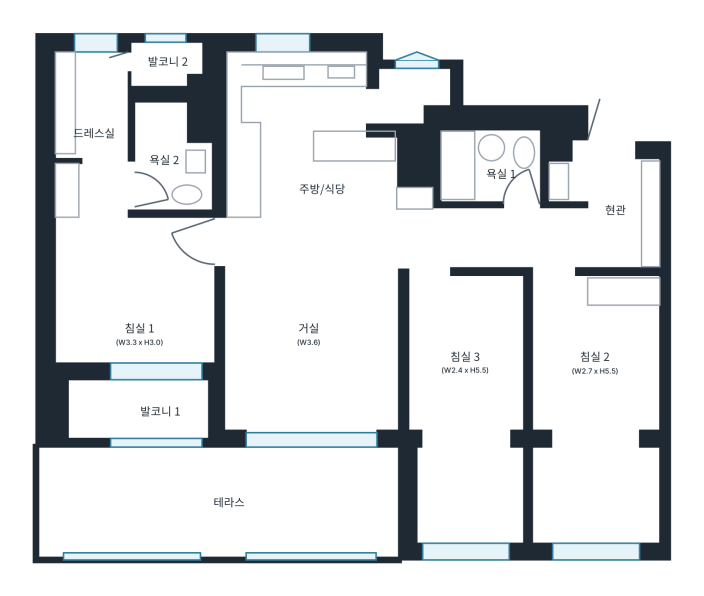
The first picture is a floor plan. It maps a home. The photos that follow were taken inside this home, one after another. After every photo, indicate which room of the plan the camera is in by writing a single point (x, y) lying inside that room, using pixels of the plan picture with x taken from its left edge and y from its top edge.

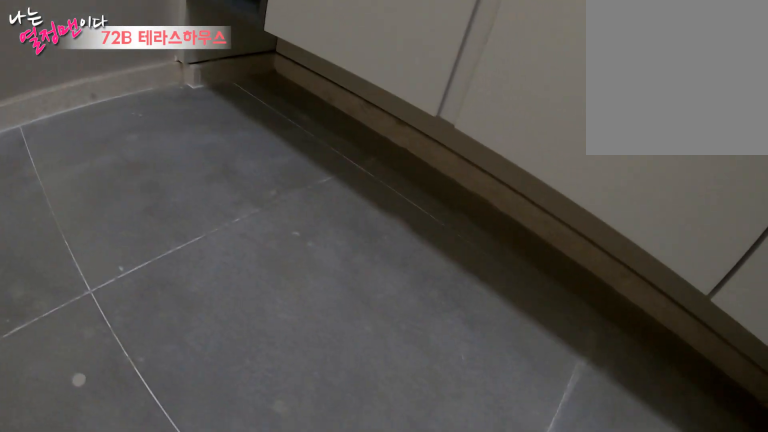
(619, 209)
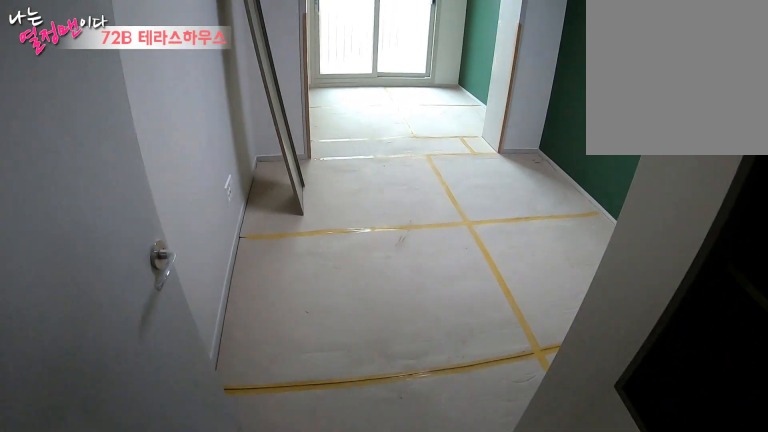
(596, 374)
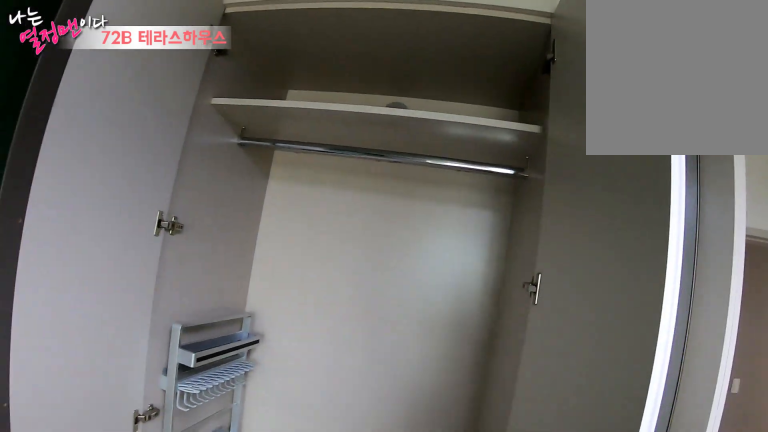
(596, 375)
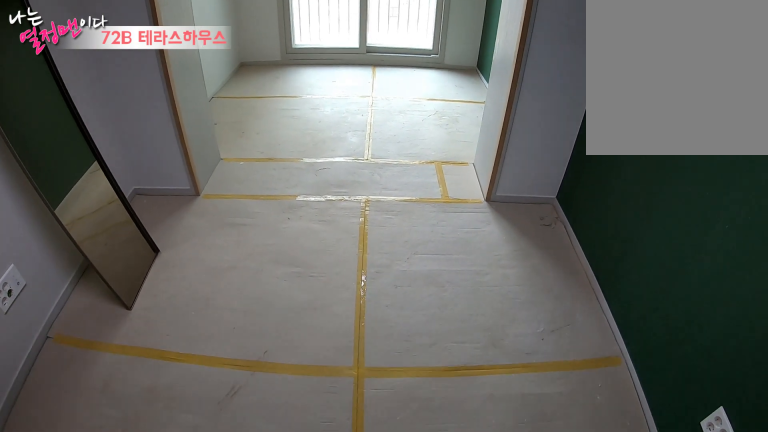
(596, 374)
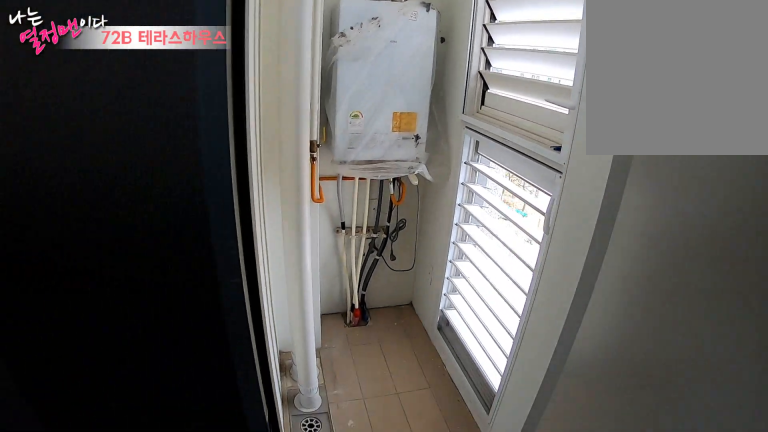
(91, 156)
